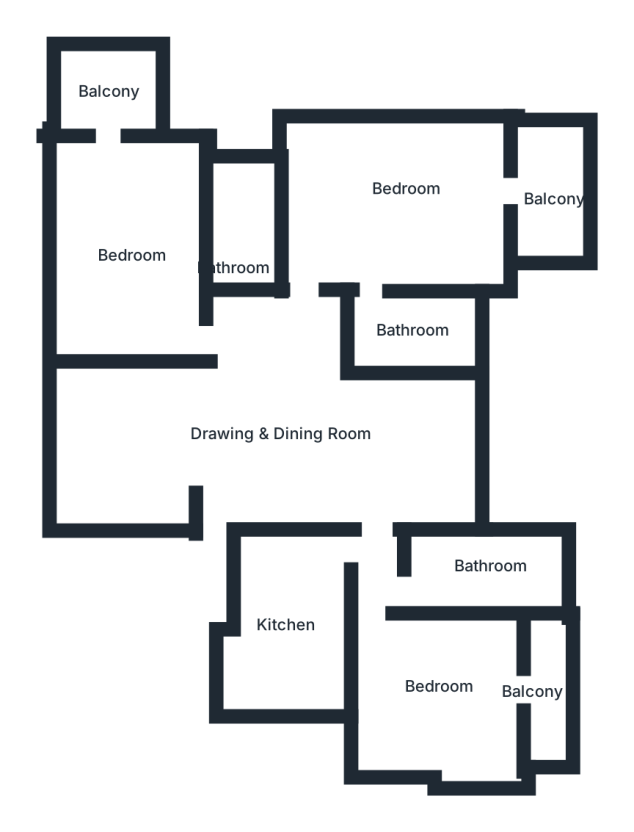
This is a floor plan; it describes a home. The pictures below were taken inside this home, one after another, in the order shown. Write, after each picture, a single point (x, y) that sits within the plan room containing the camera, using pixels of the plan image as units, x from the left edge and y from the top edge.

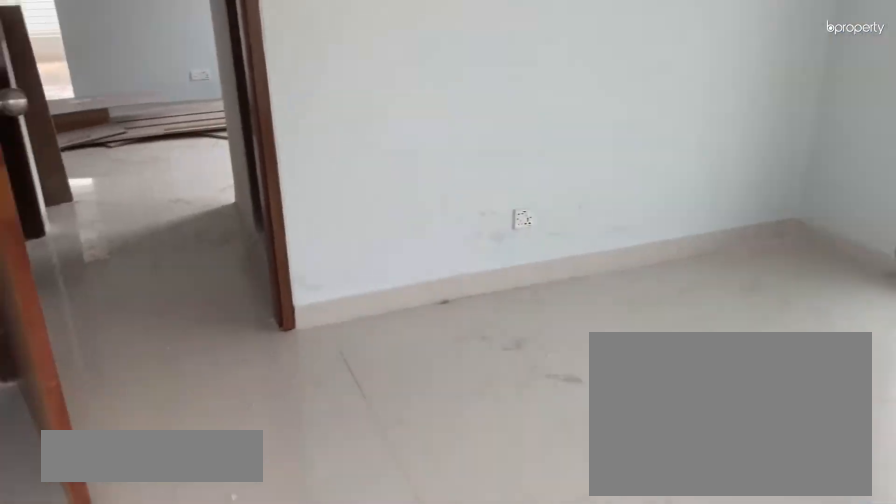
(457, 696)
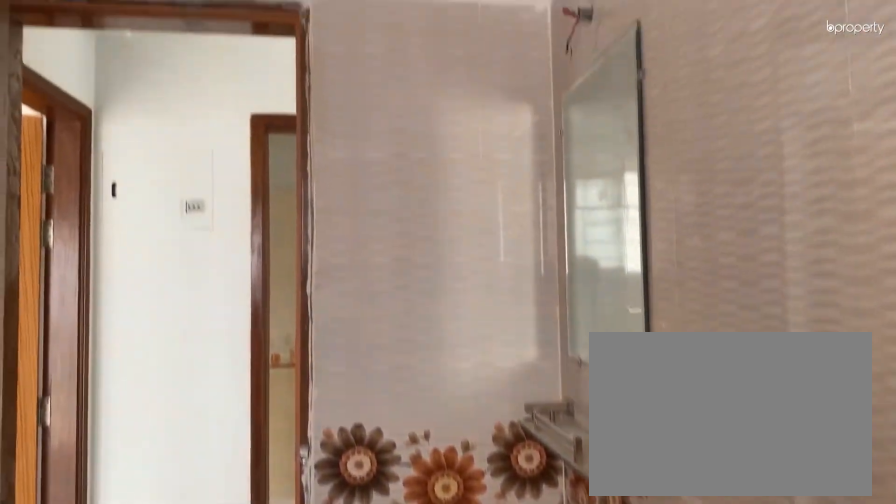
(469, 567)
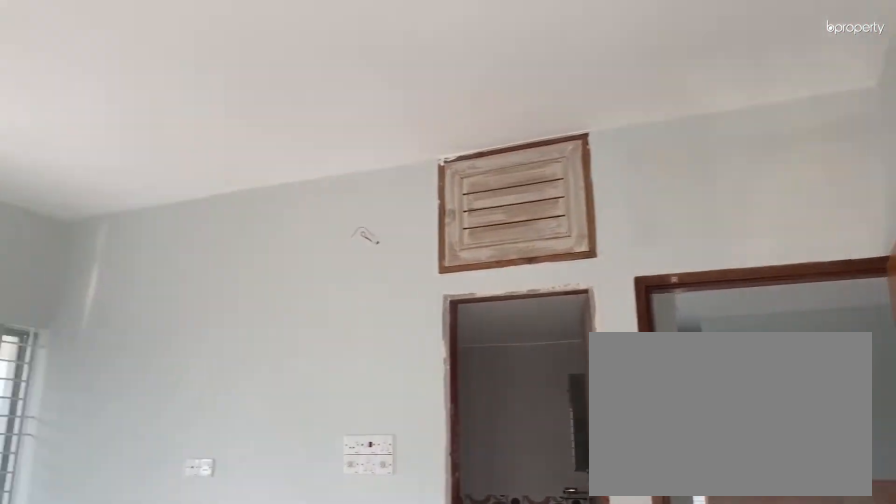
(384, 227)
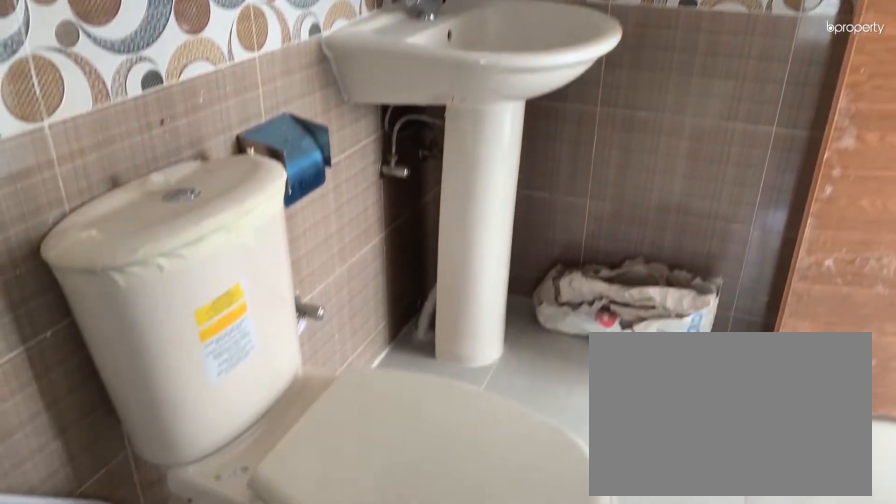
(403, 330)
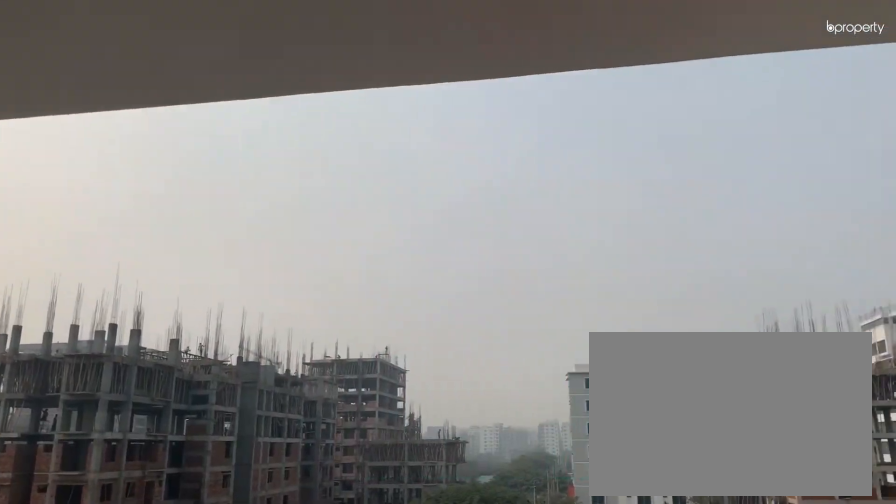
(554, 197)
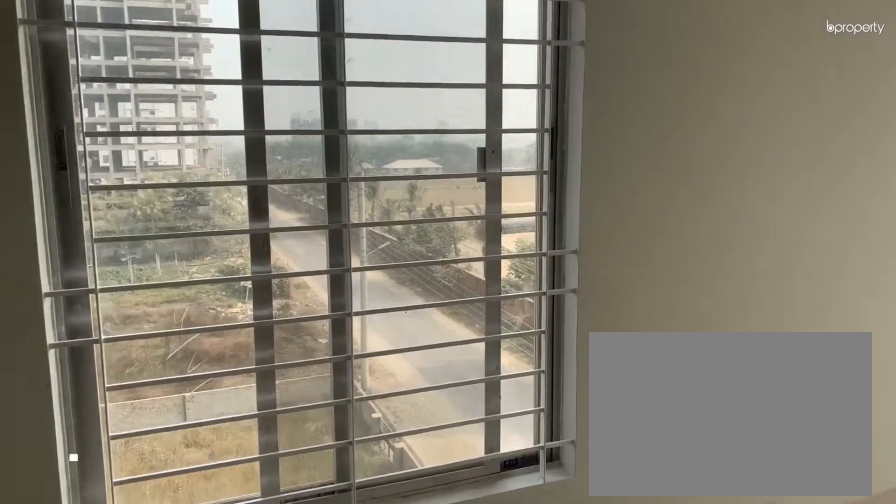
(136, 238)
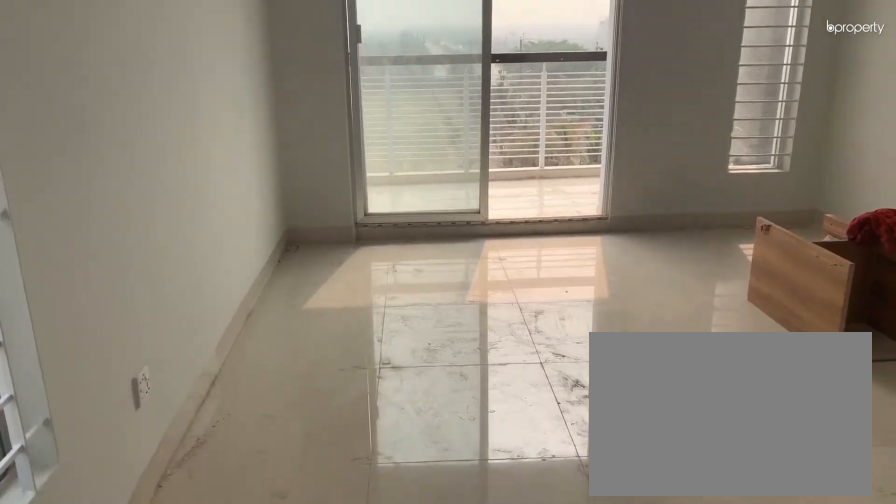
(140, 247)
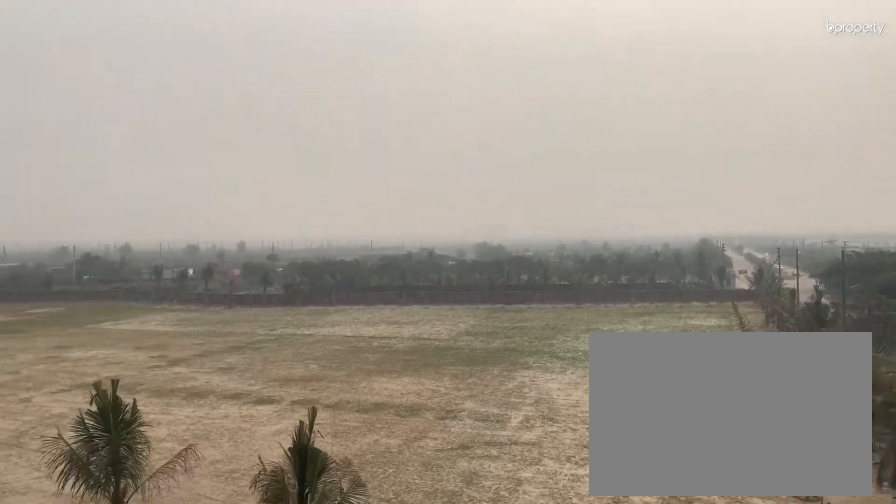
(112, 92)
